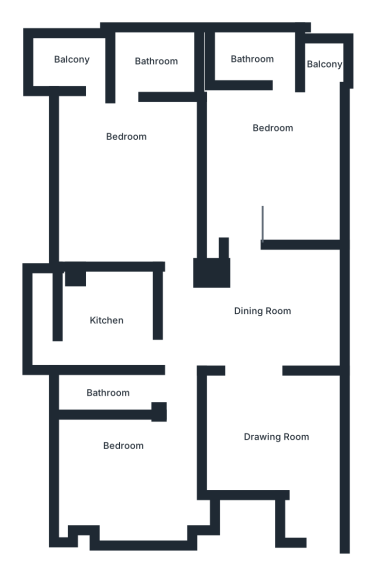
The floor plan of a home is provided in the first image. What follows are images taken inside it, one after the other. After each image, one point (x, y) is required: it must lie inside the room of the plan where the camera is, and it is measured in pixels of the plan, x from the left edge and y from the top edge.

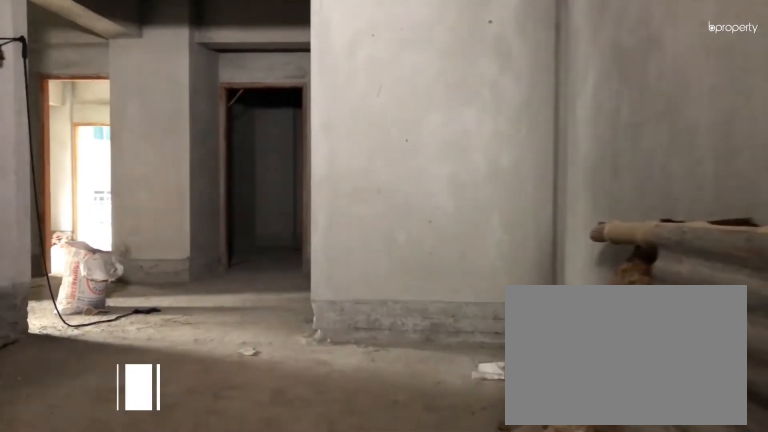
(277, 438)
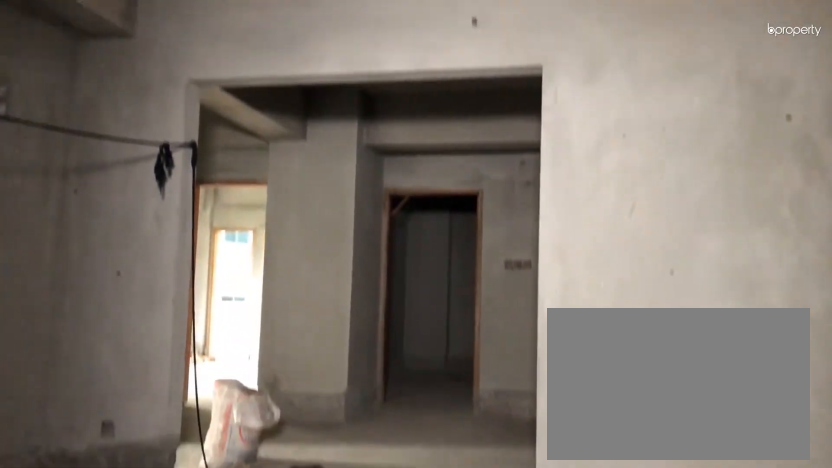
(276, 437)
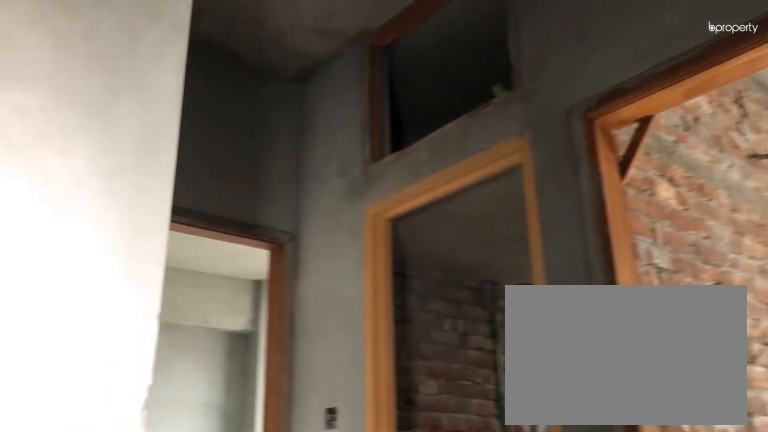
(264, 312)
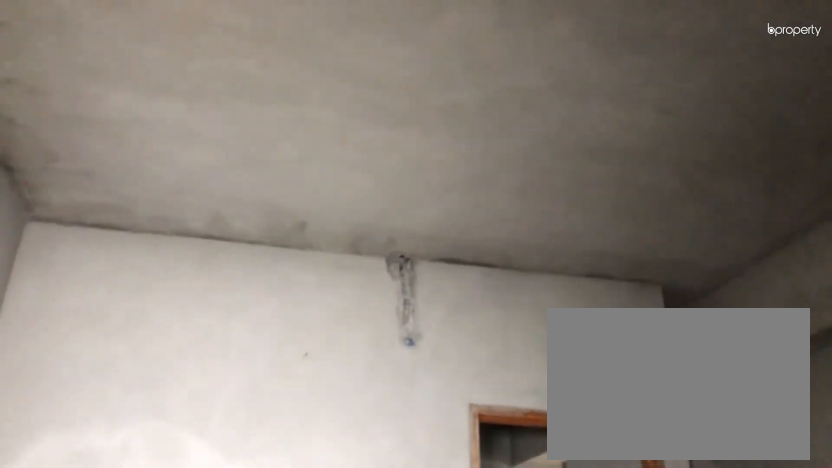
(272, 172)
